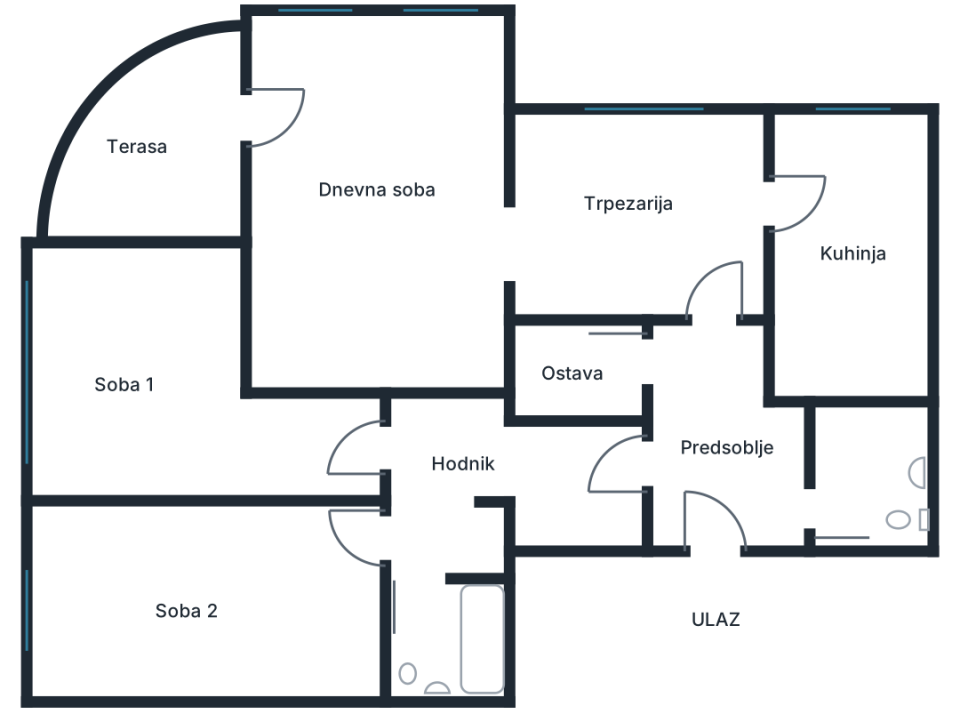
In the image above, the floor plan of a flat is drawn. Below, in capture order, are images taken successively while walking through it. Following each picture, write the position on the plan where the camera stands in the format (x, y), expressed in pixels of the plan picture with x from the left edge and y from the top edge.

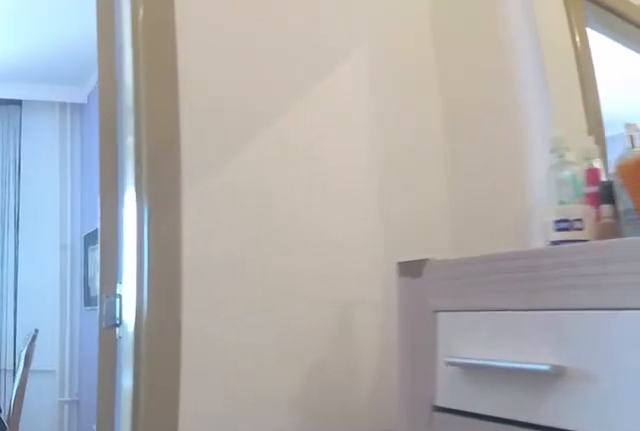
(716, 420)
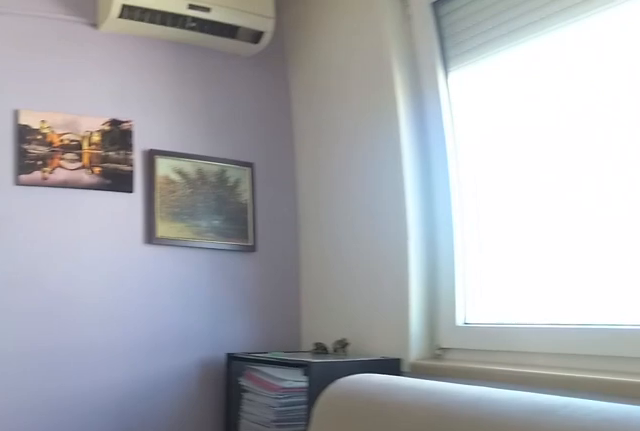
(452, 138)
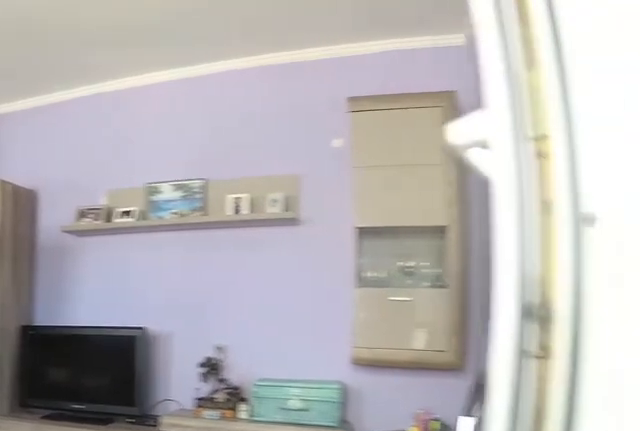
(283, 111)
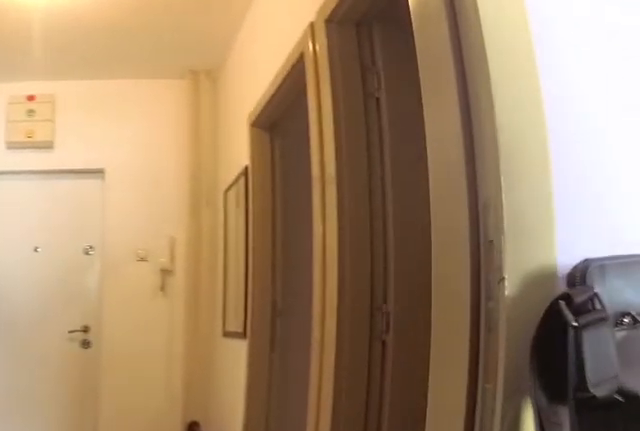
(695, 265)
